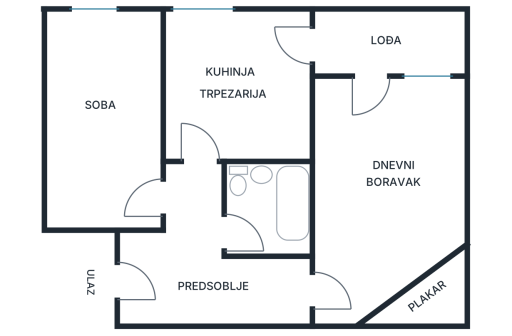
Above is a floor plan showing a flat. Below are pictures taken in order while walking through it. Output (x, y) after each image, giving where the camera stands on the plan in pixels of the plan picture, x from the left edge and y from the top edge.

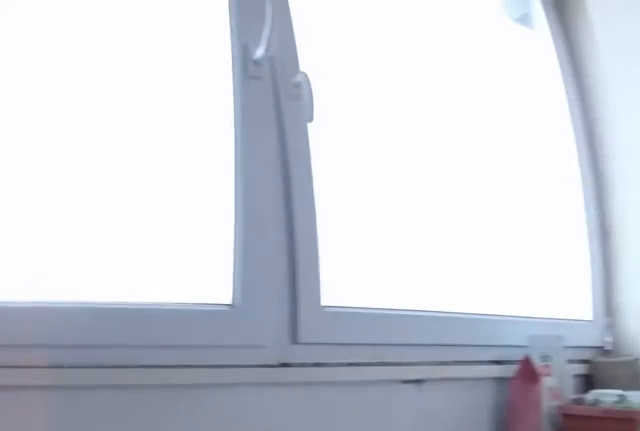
(364, 69)
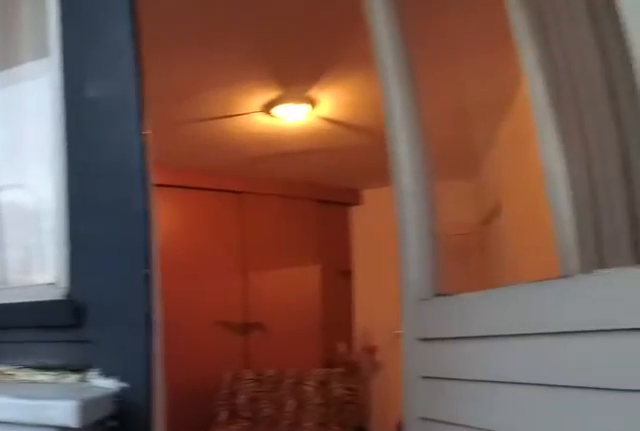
(367, 47)
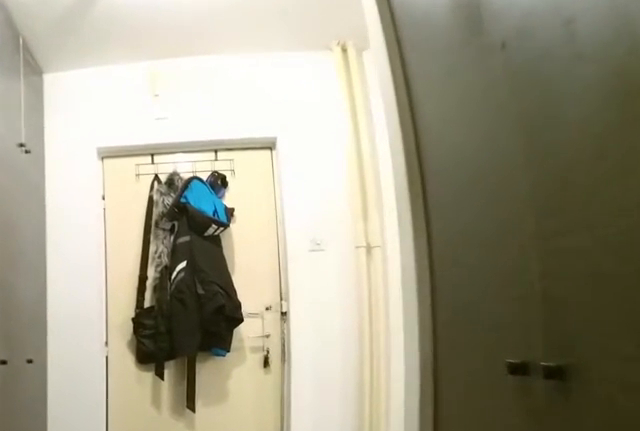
(287, 289)
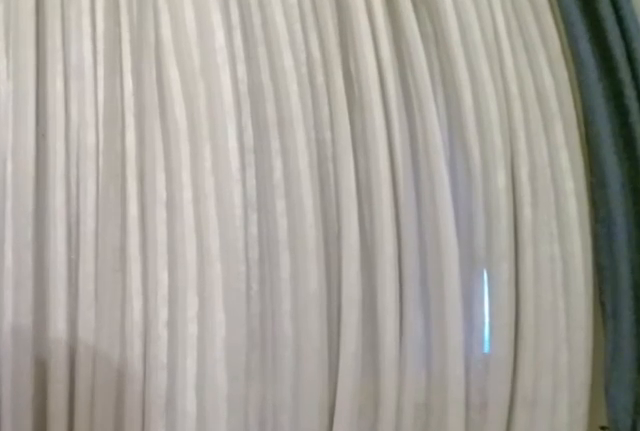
(104, 90)
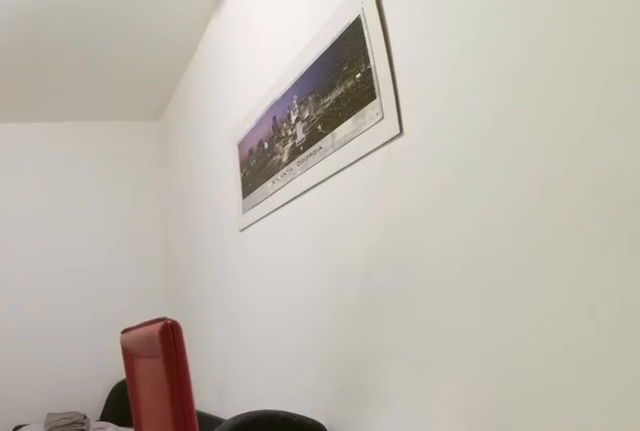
(92, 34)
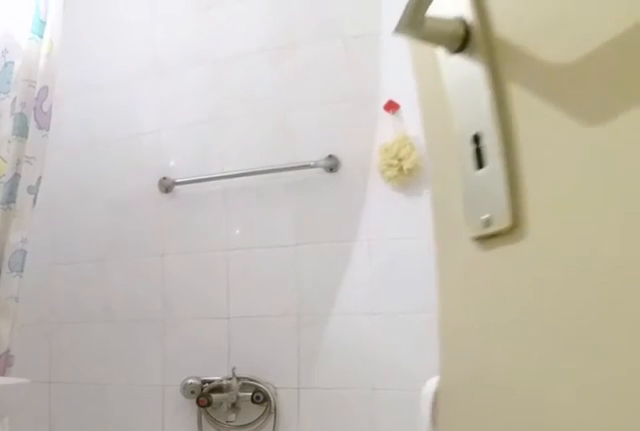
(227, 235)
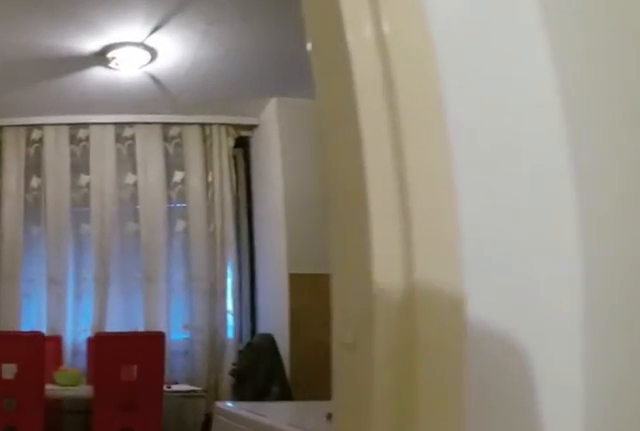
(189, 221)
